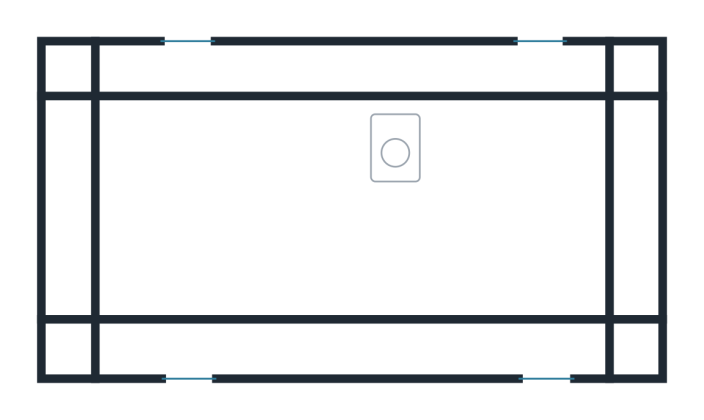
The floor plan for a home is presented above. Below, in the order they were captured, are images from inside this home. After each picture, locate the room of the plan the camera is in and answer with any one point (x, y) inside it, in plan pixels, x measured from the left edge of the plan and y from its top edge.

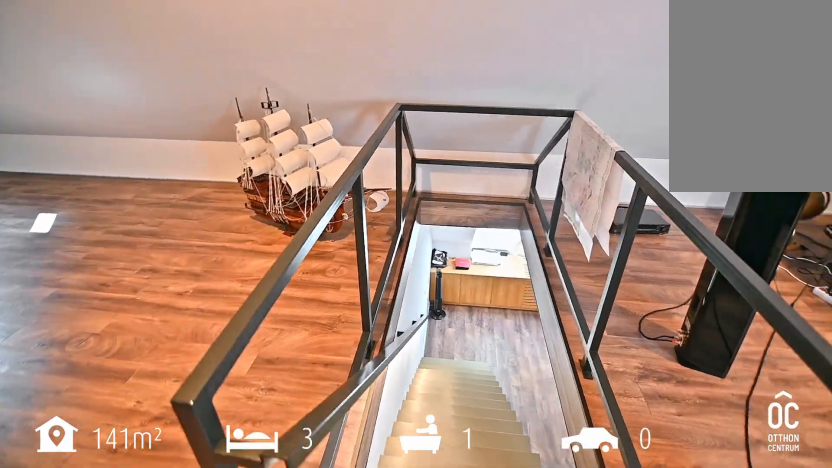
(395, 149)
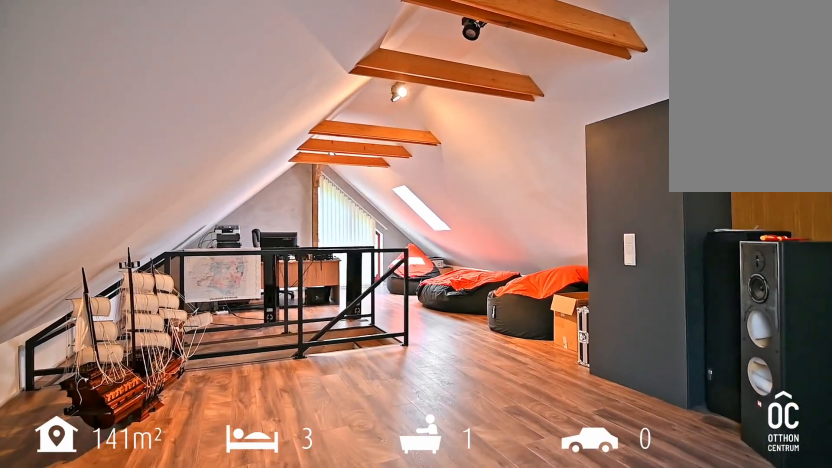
(351, 209)
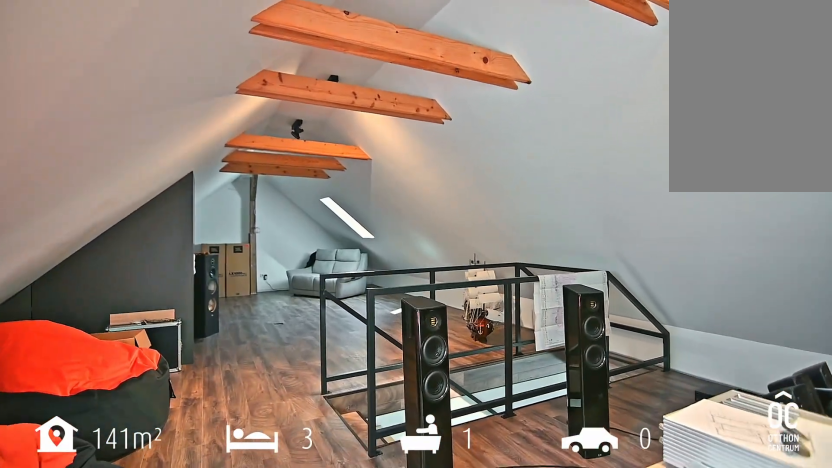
(351, 210)
